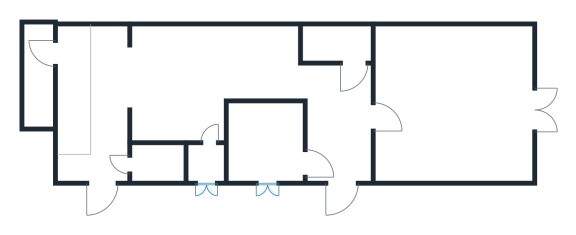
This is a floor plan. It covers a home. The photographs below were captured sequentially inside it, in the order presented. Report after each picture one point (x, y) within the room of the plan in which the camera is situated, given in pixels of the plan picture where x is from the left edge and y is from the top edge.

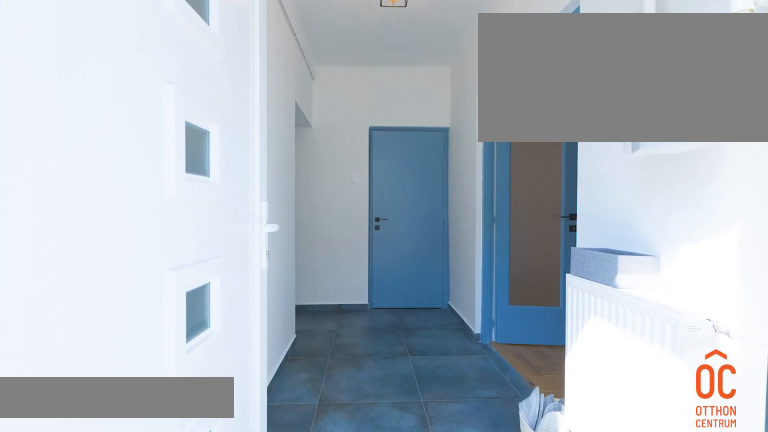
(342, 125)
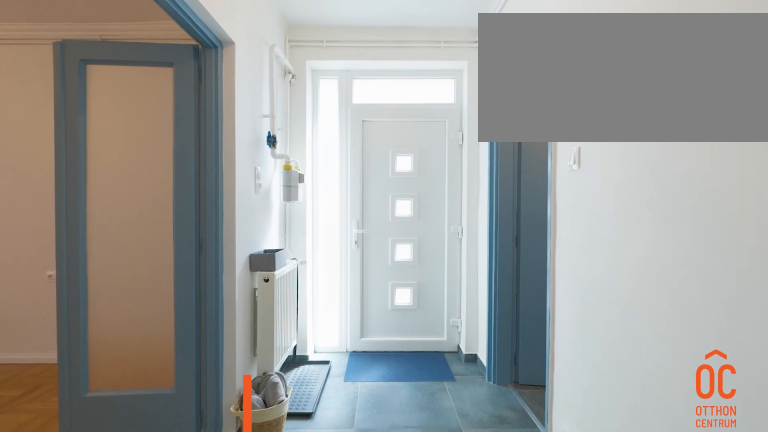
(342, 125)
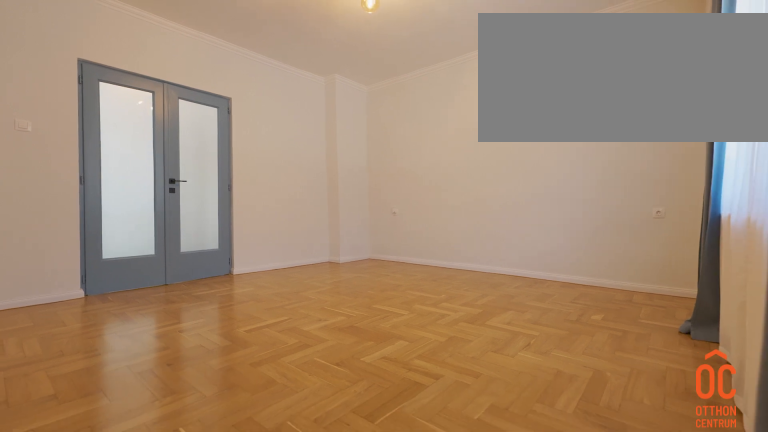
(463, 108)
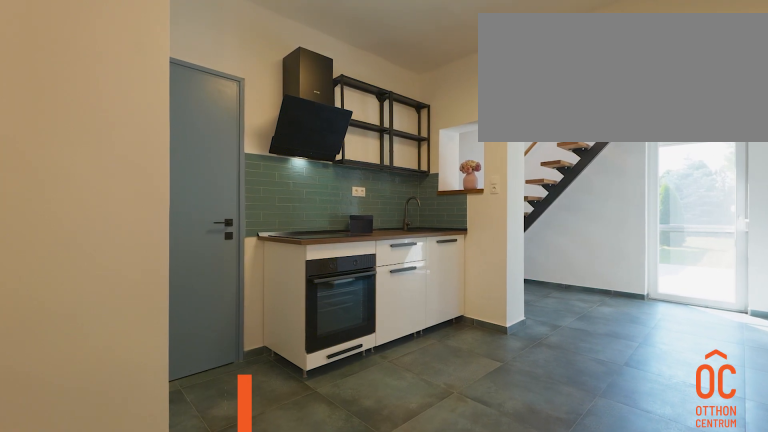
(227, 65)
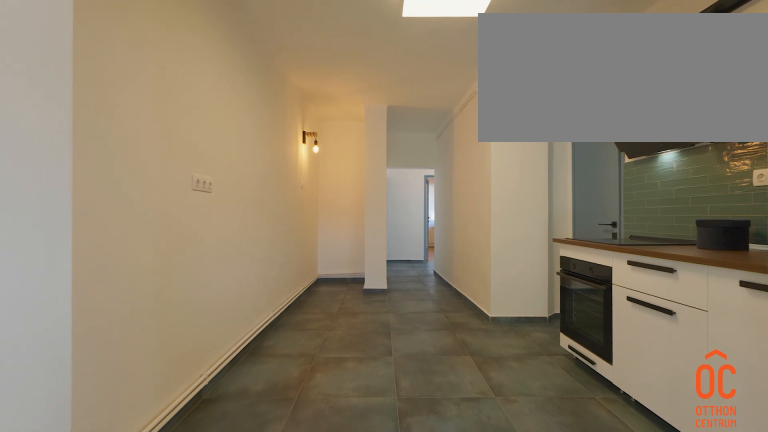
(227, 65)
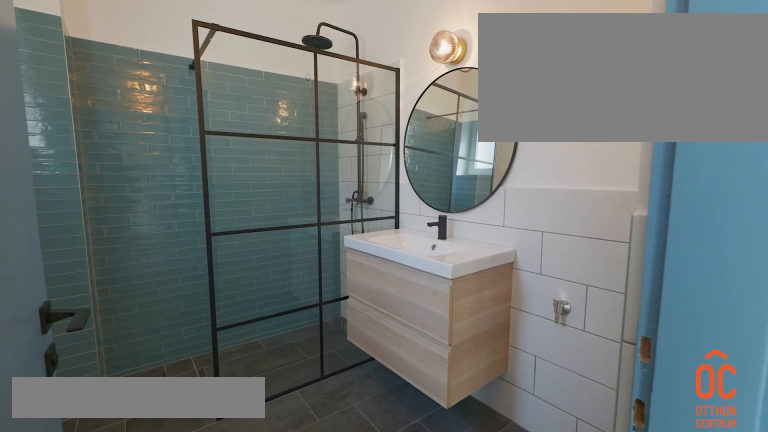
(259, 143)
